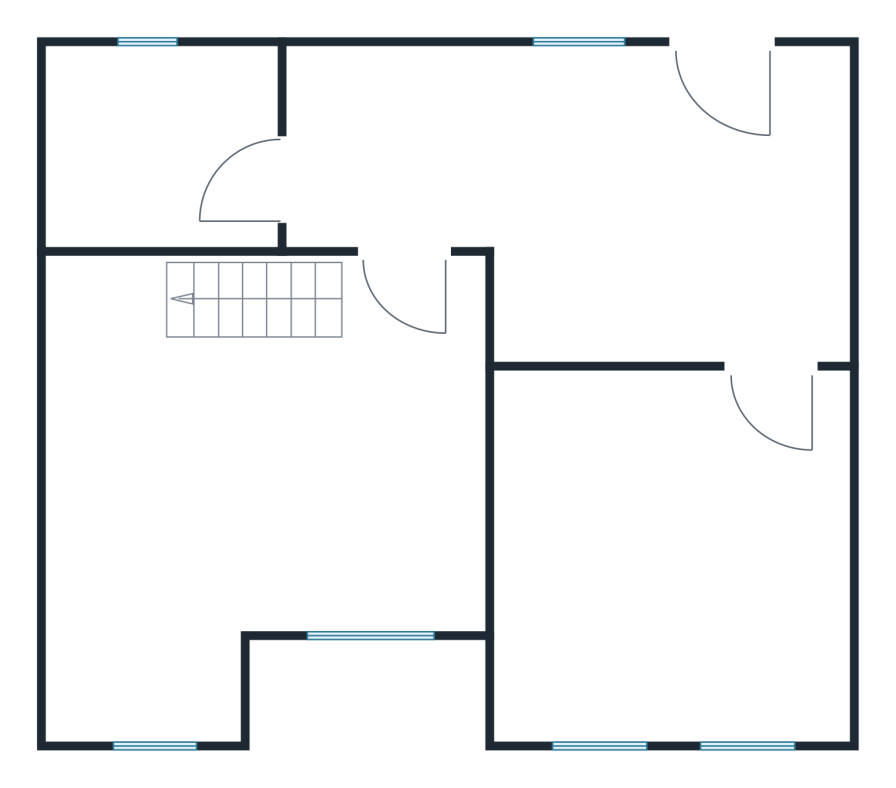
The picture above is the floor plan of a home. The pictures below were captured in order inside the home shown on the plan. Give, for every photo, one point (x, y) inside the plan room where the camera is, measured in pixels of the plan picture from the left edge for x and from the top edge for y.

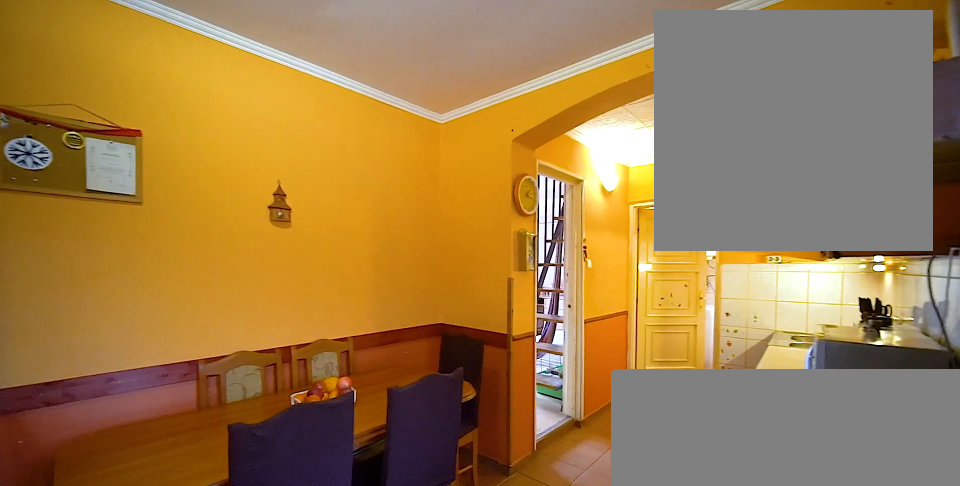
(610, 202)
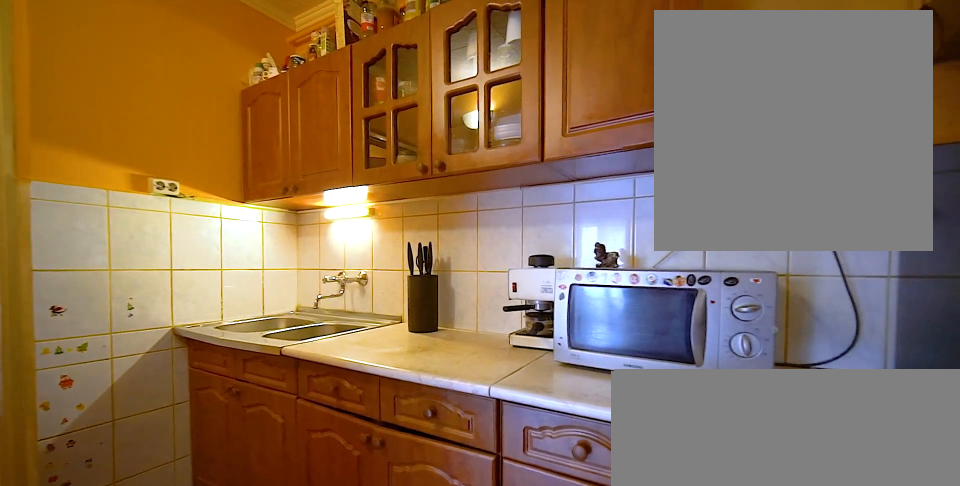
(610, 202)
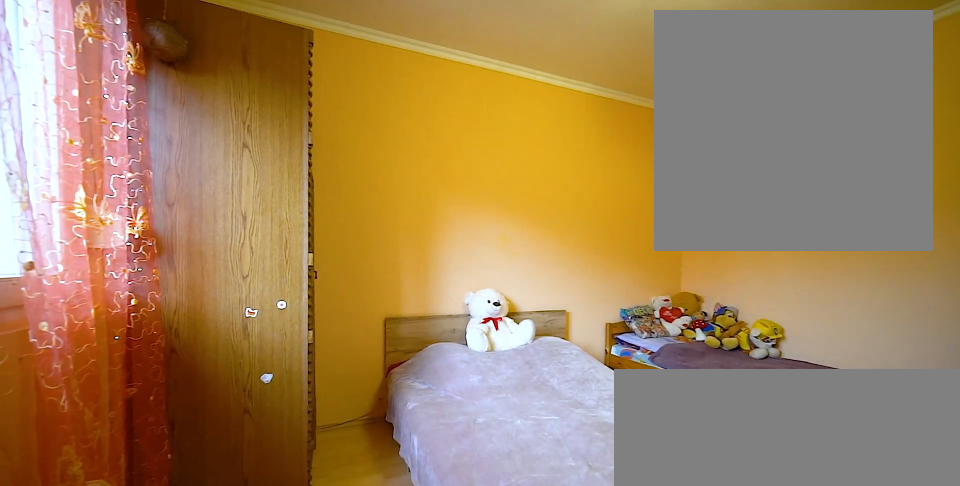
(681, 557)
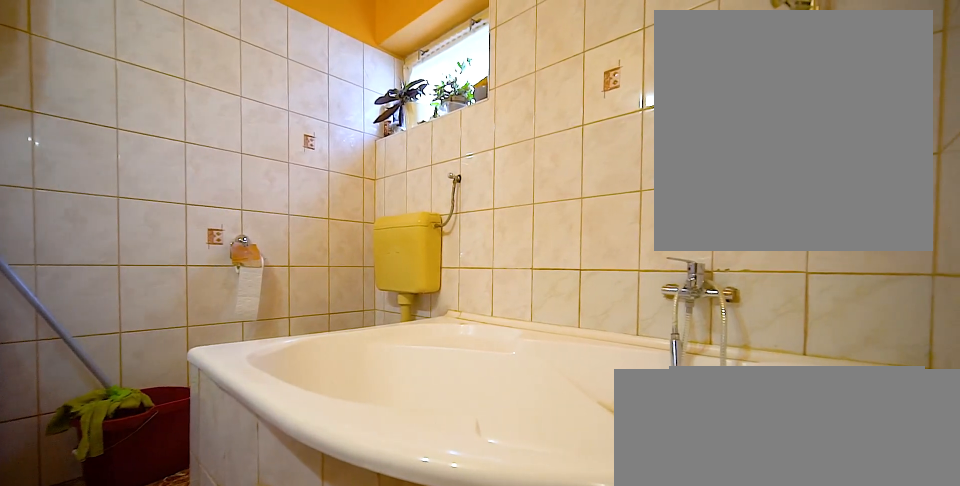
(162, 153)
